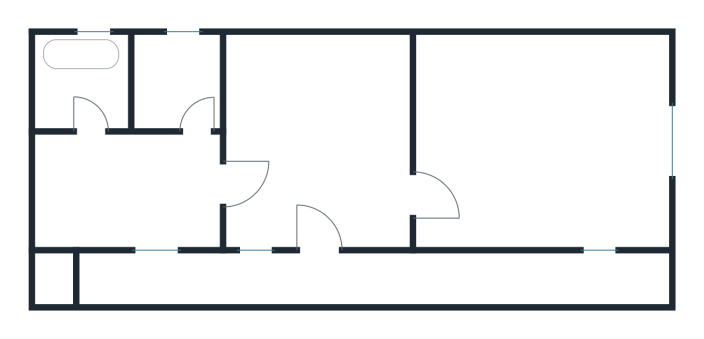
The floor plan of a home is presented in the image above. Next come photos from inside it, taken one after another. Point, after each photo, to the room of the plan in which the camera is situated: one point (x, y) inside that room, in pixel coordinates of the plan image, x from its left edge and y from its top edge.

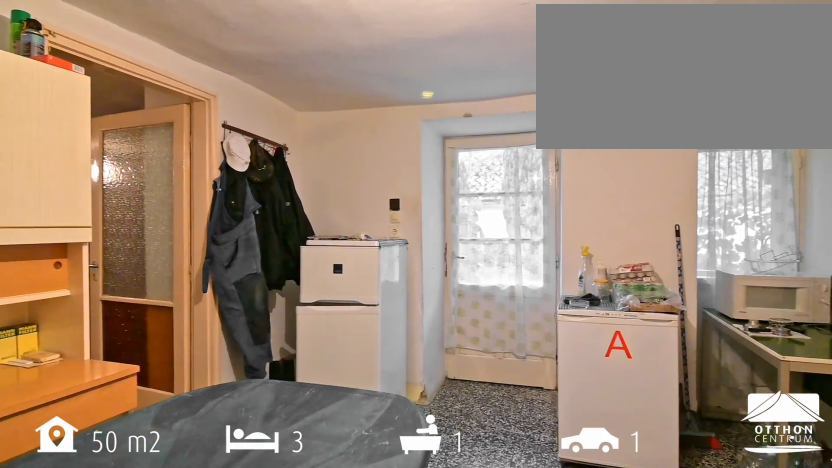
(317, 137)
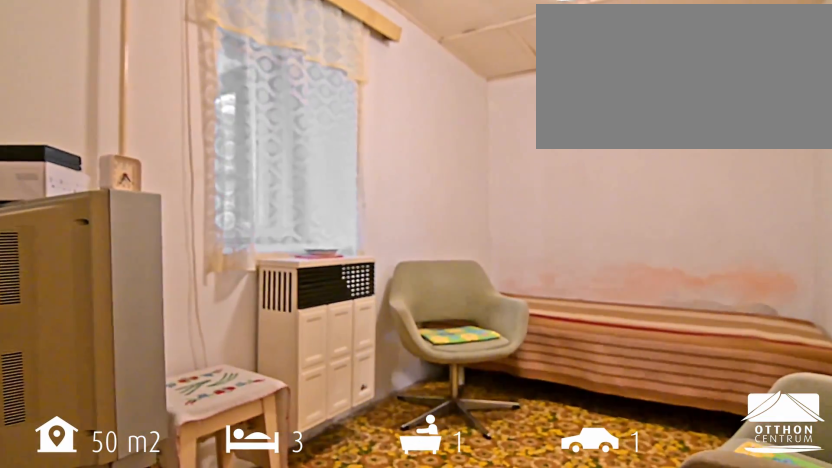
(114, 191)
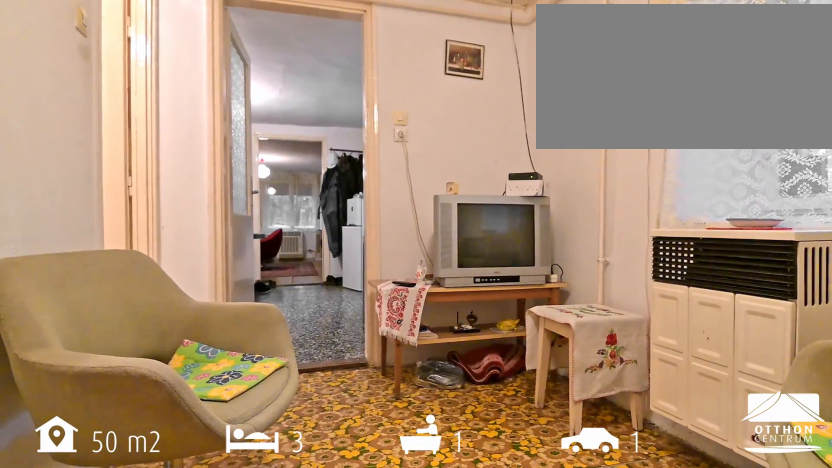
(114, 191)
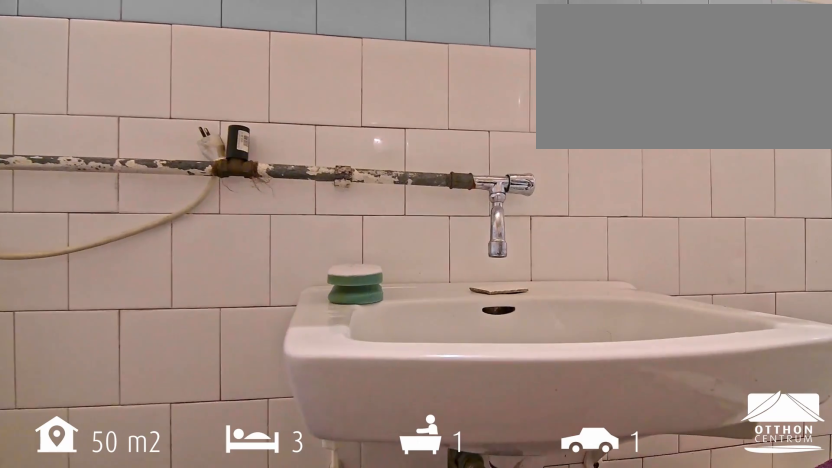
(86, 89)
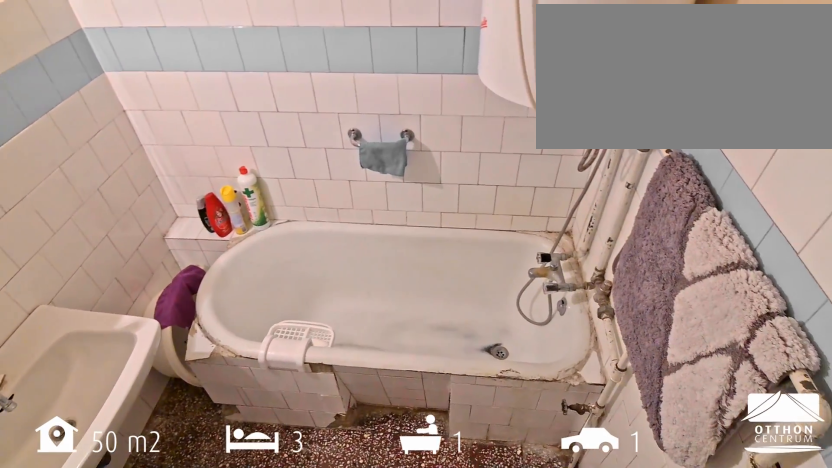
(86, 89)
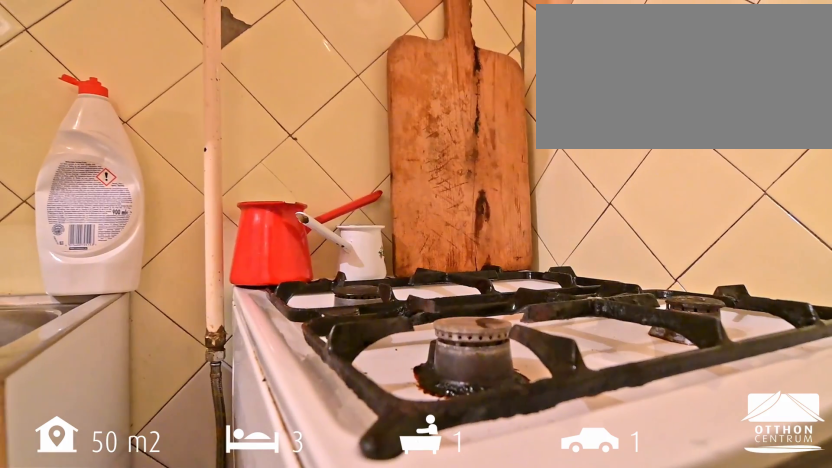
(175, 77)
